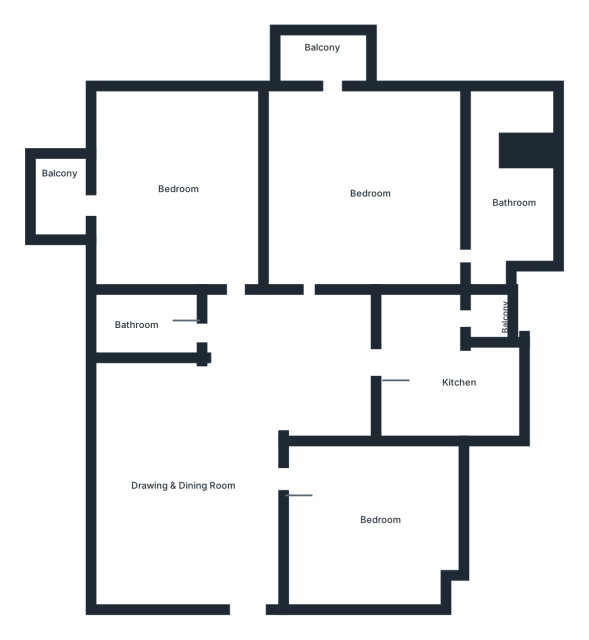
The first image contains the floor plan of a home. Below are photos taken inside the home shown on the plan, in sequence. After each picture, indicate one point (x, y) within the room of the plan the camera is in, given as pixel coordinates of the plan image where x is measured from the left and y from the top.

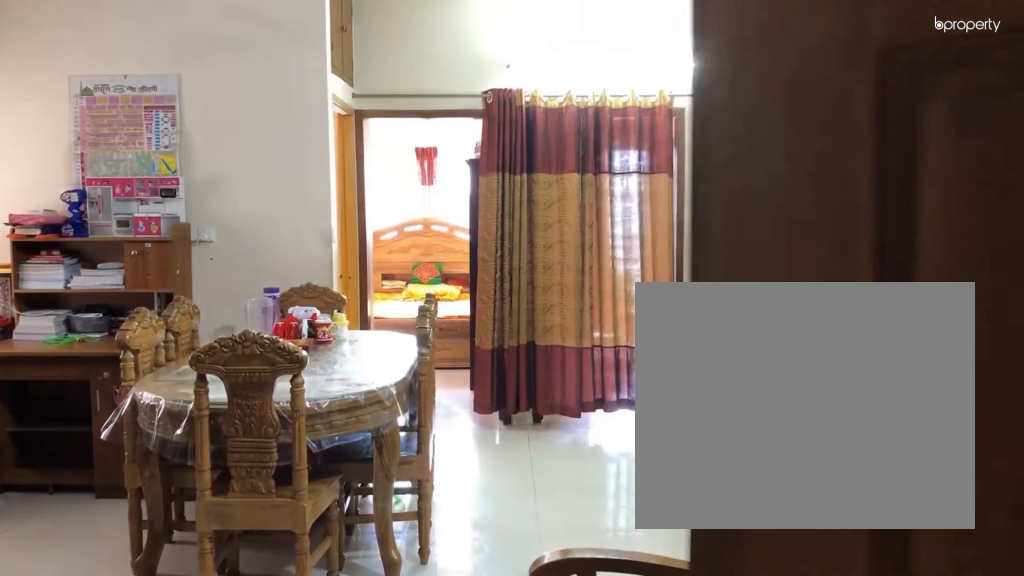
(250, 601)
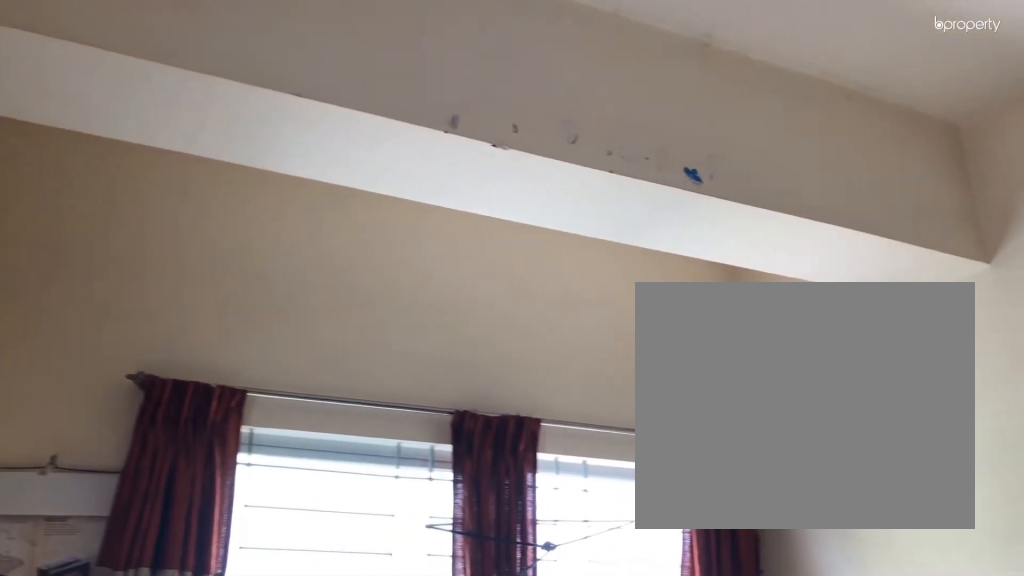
(187, 187)
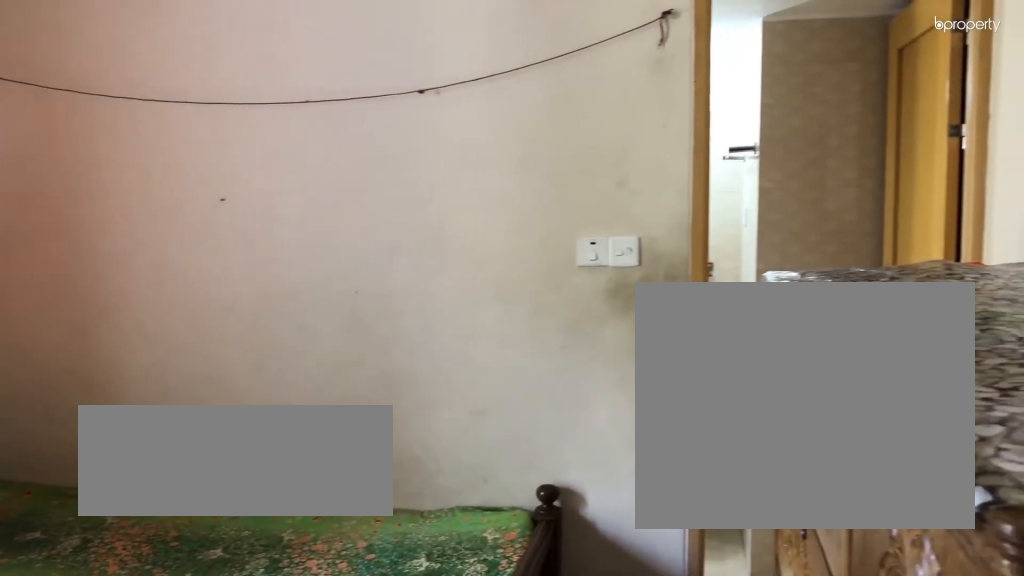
(360, 189)
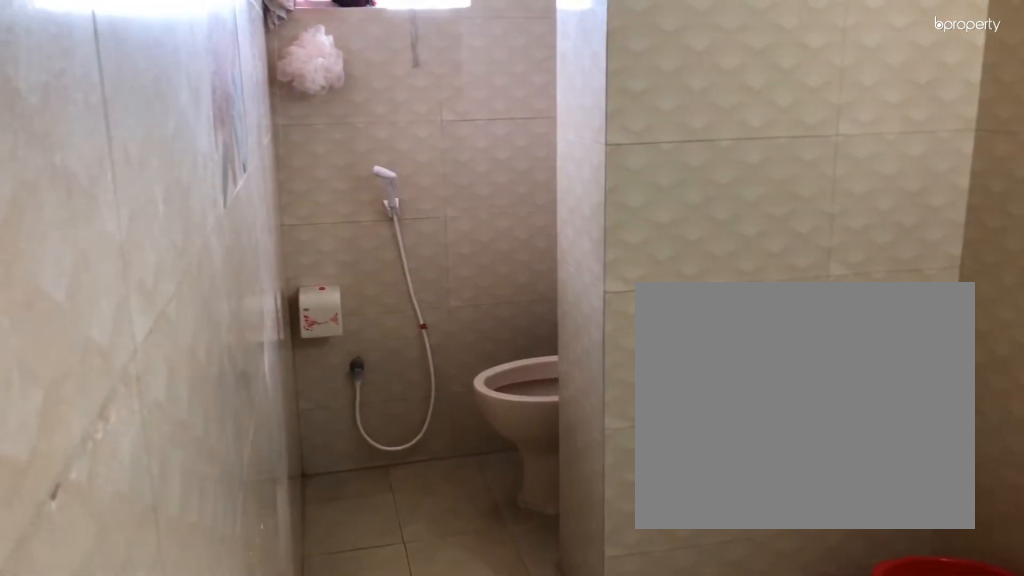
(497, 202)
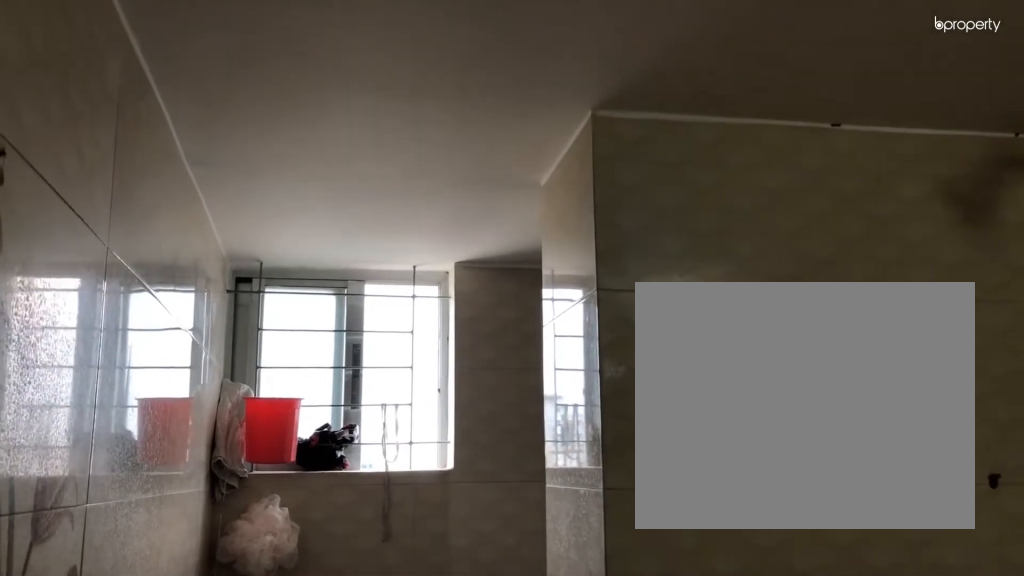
(497, 202)
